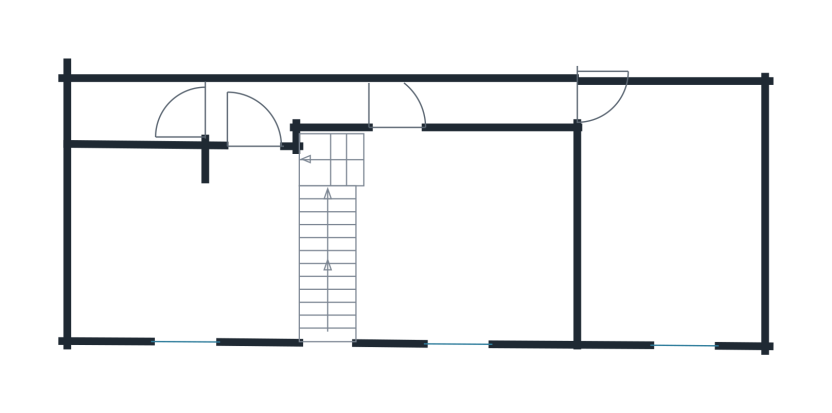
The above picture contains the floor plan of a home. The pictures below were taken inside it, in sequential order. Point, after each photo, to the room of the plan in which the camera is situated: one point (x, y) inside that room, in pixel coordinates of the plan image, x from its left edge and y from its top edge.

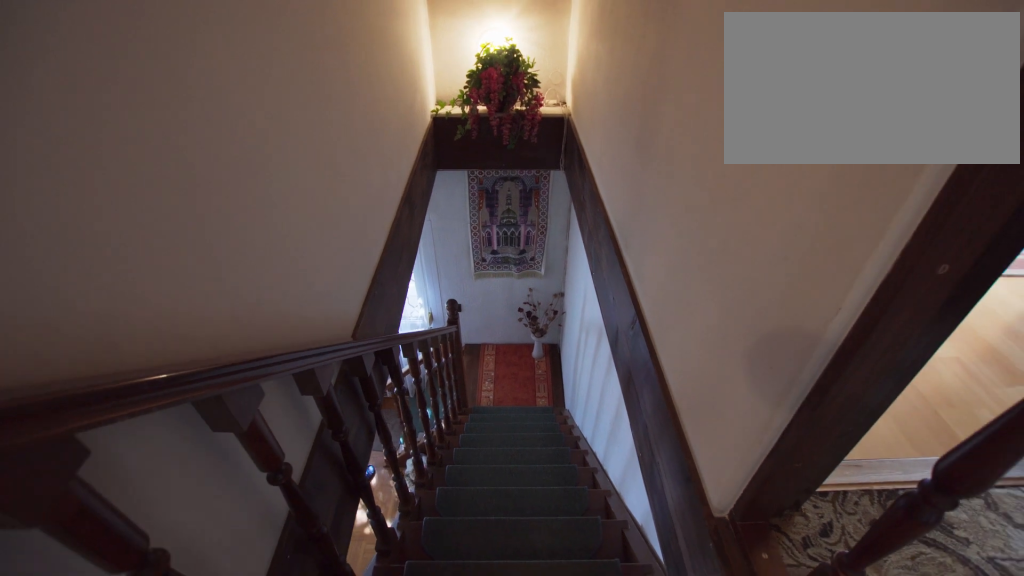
(326, 270)
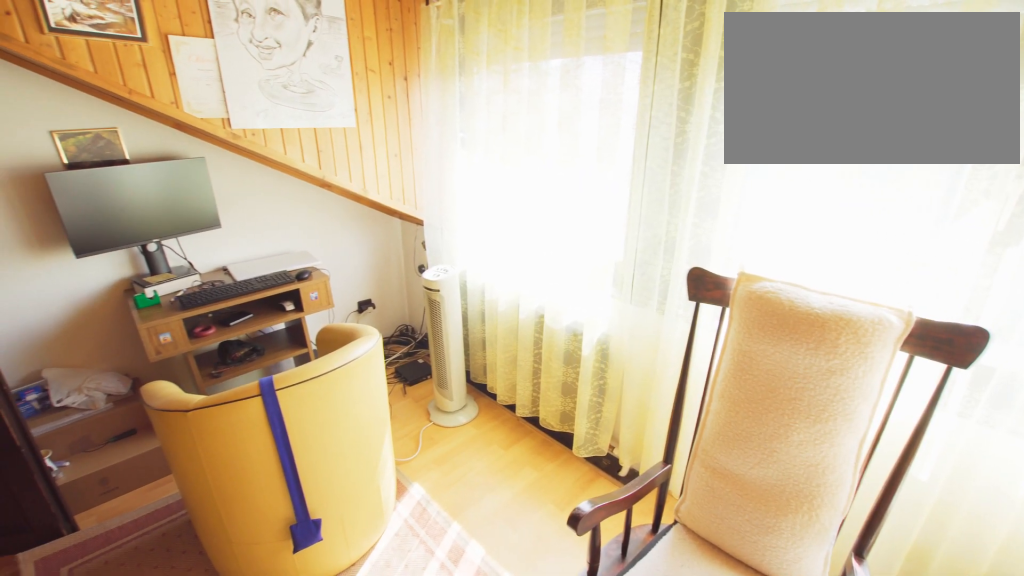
(187, 245)
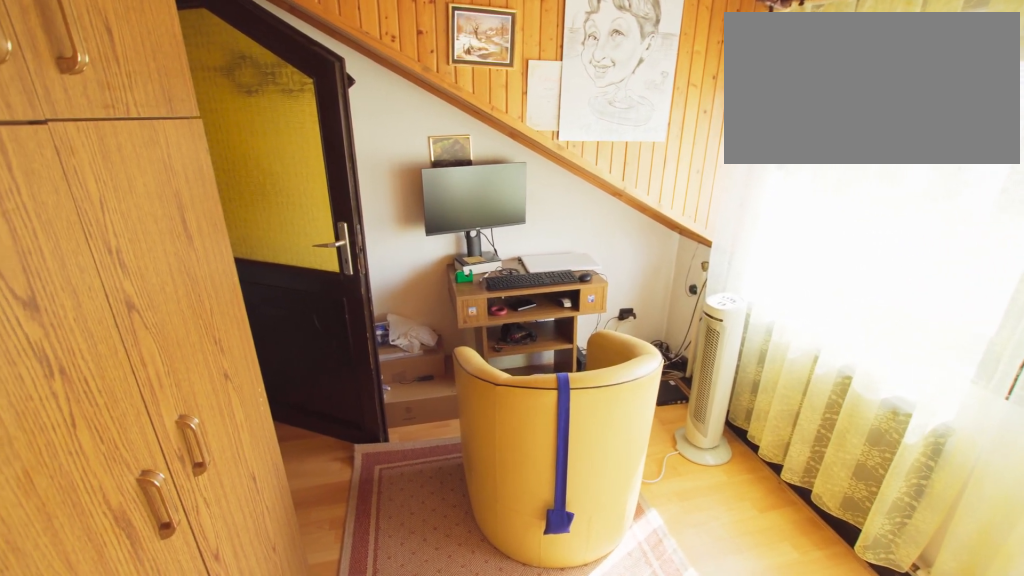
(187, 245)
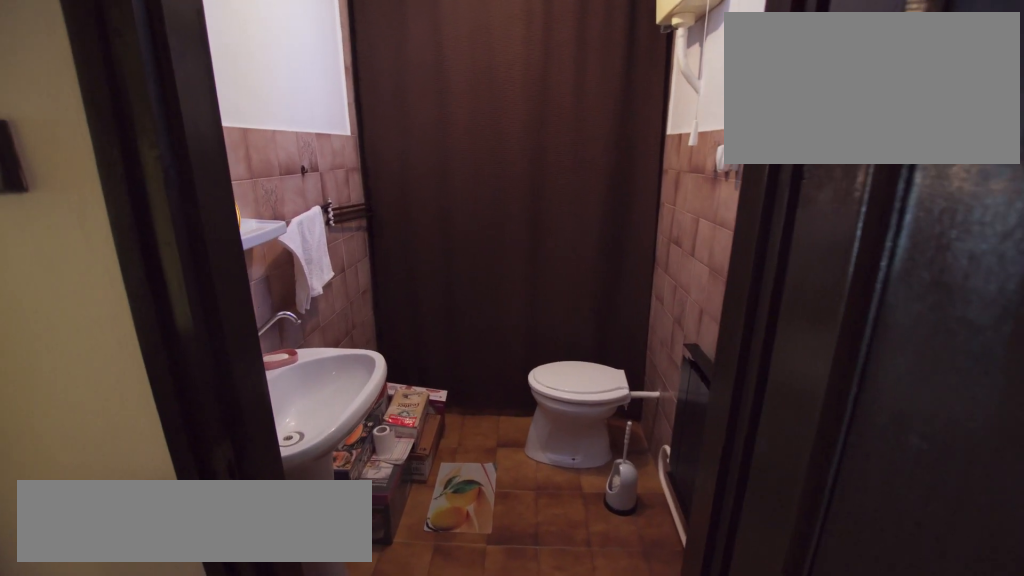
(143, 115)
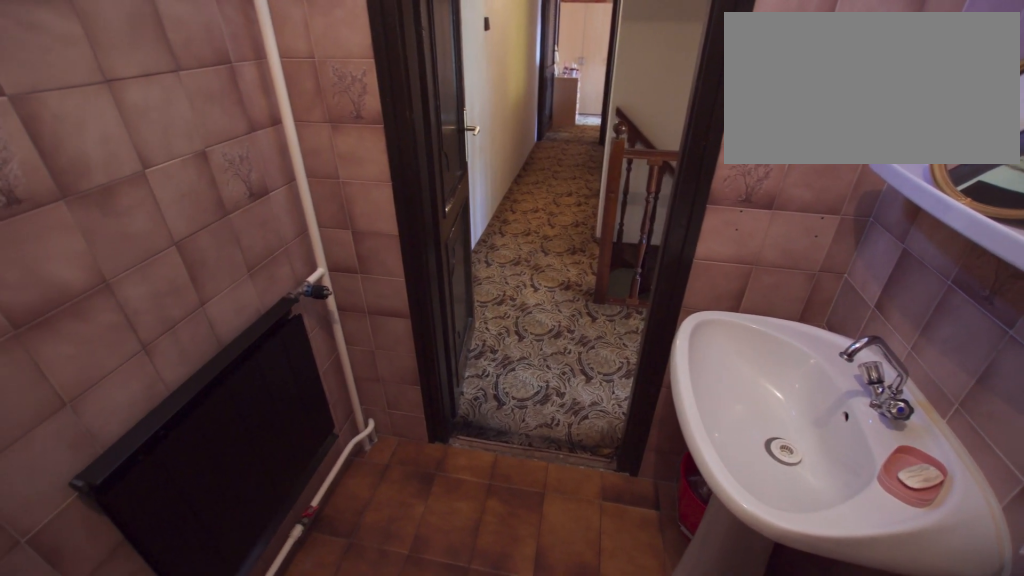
(144, 115)
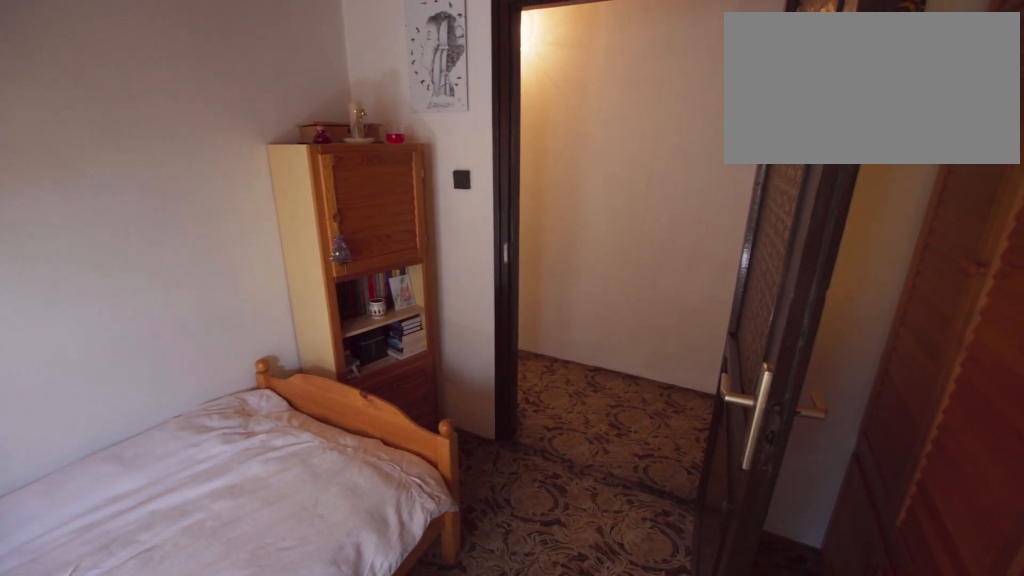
(462, 239)
